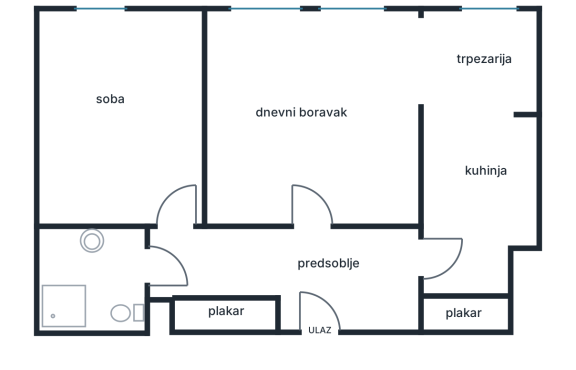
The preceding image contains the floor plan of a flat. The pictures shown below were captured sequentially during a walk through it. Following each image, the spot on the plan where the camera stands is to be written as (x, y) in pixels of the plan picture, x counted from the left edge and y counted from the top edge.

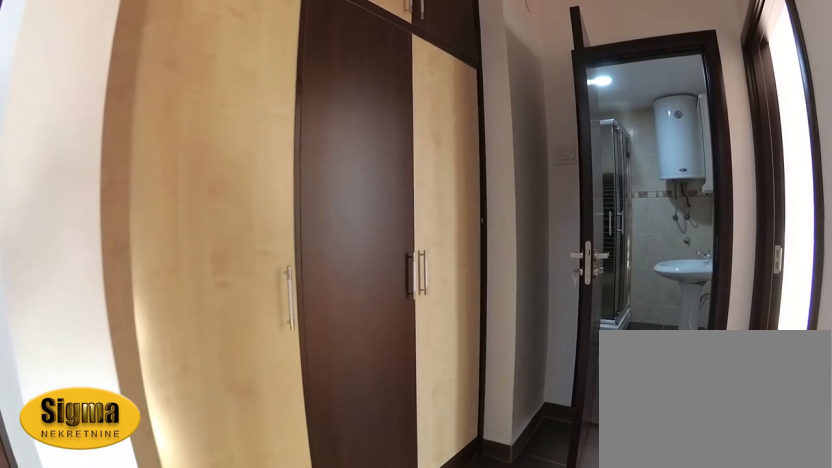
(316, 258)
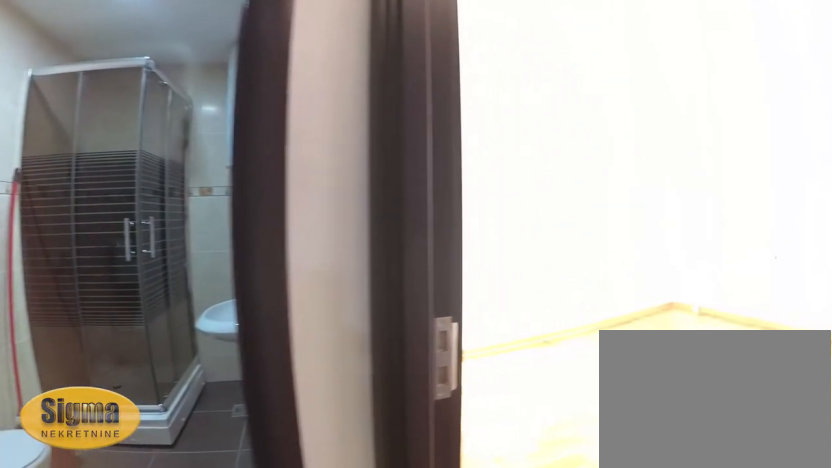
(208, 260)
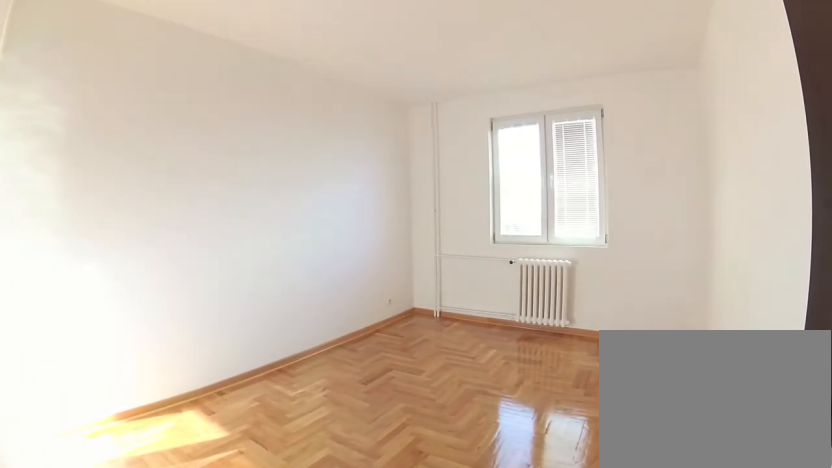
(191, 244)
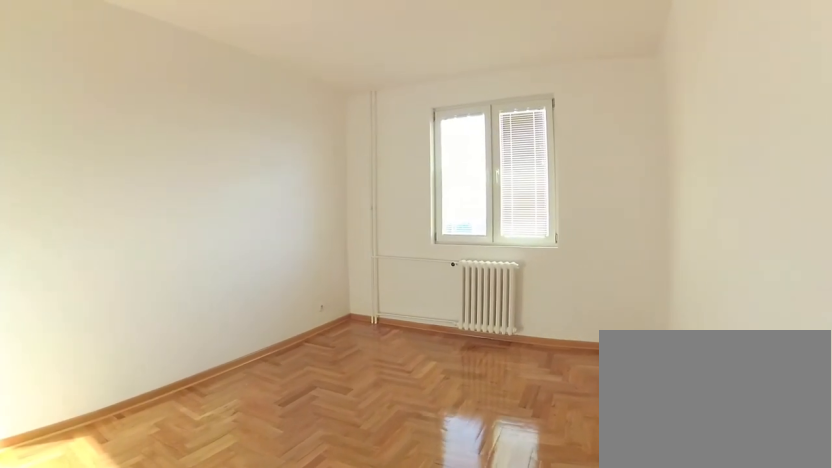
(187, 225)
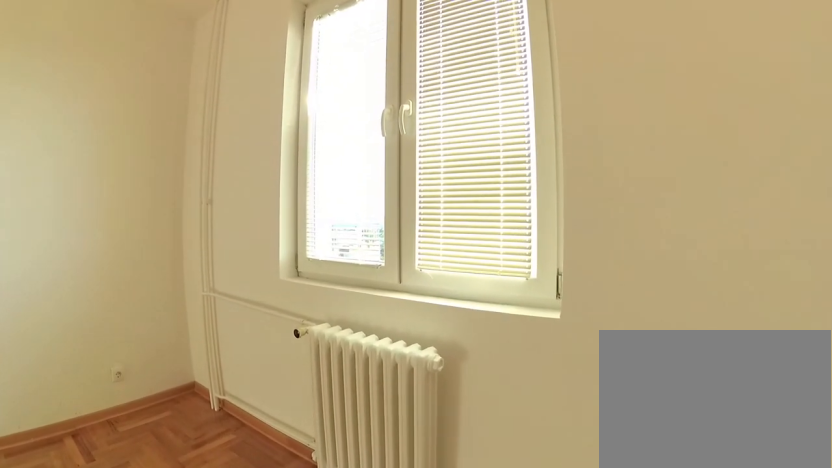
(189, 91)
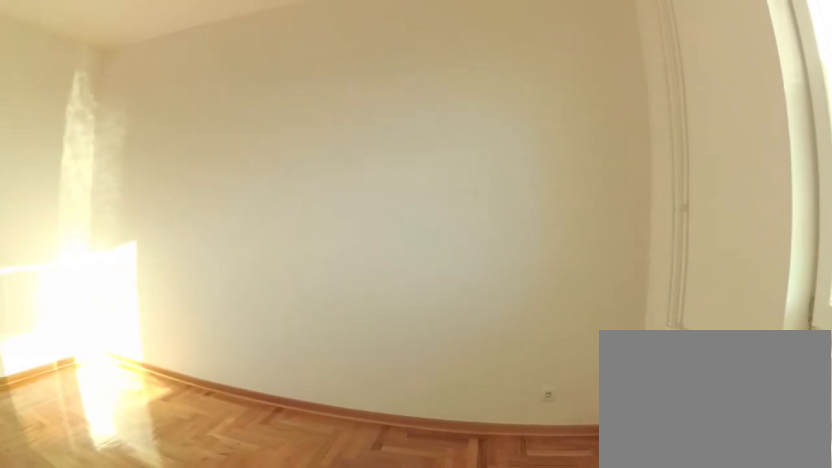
(147, 43)
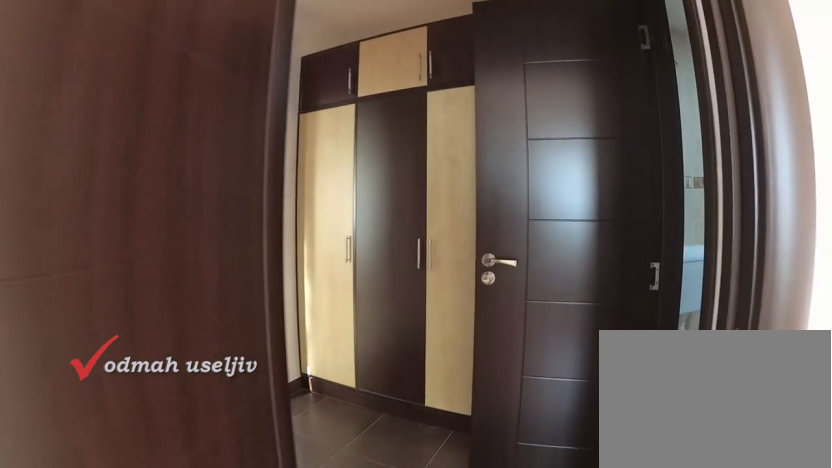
(164, 174)
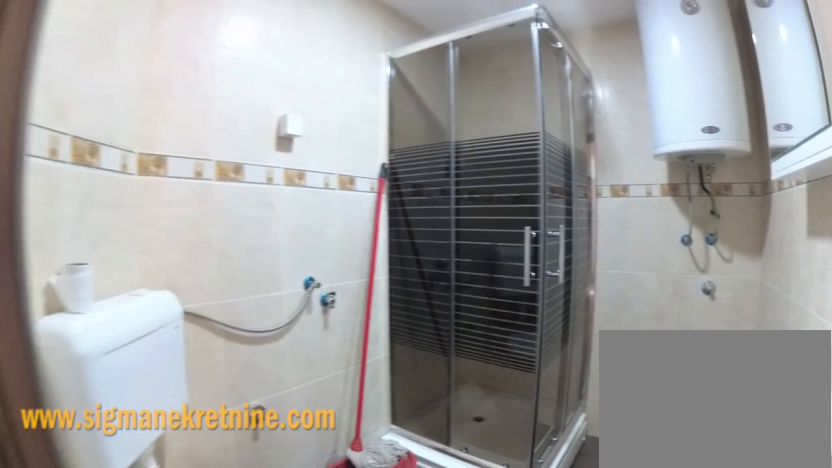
(150, 251)
